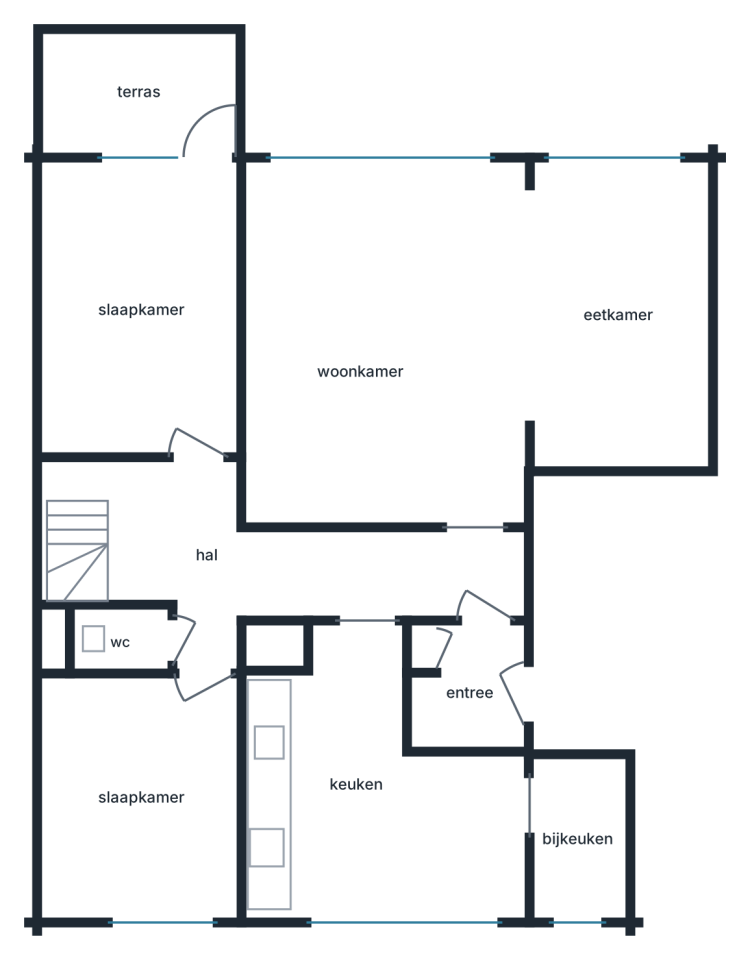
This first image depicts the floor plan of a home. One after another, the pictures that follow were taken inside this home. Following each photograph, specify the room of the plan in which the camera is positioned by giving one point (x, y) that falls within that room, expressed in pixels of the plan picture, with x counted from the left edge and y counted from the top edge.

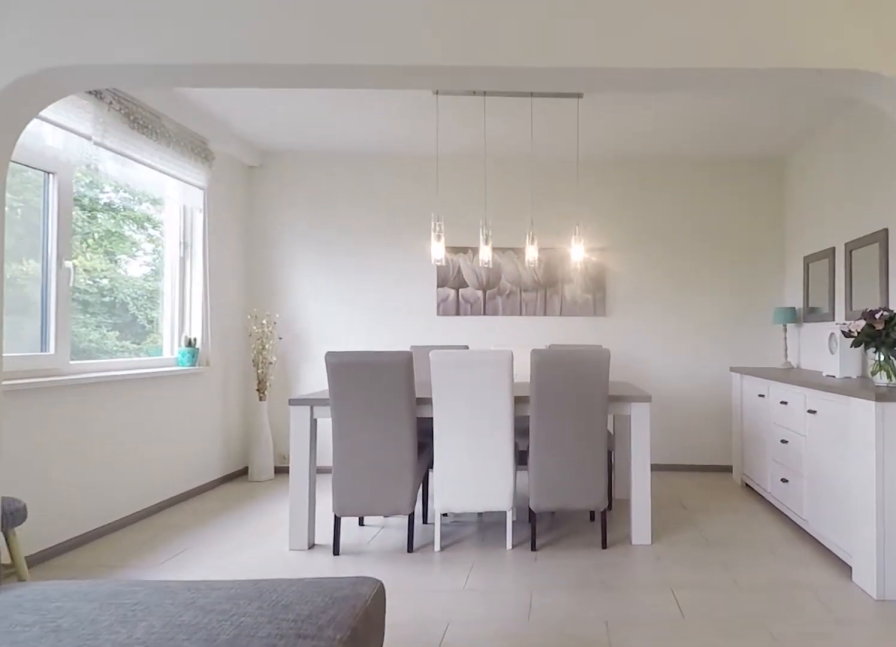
(386, 343)
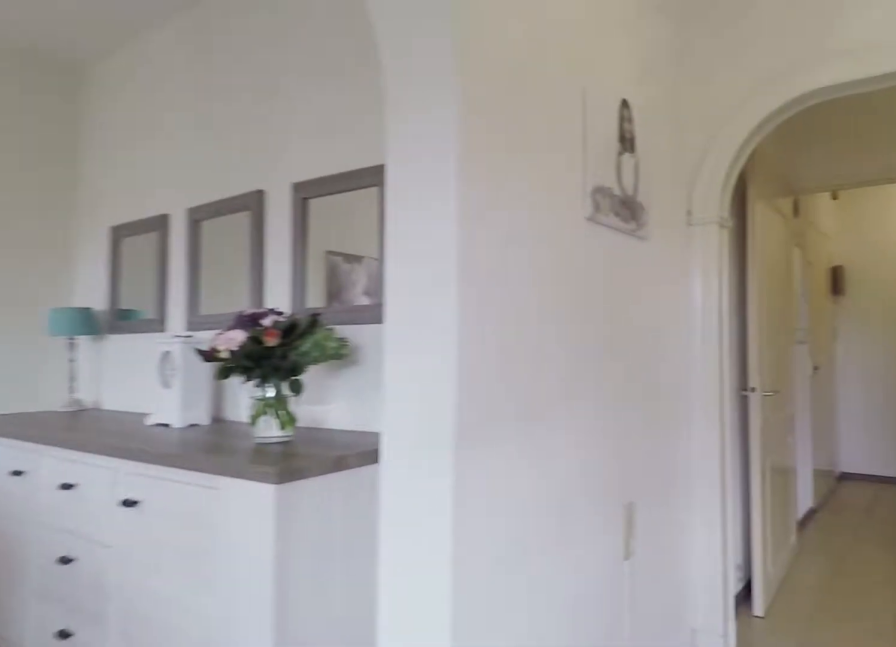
(386, 343)
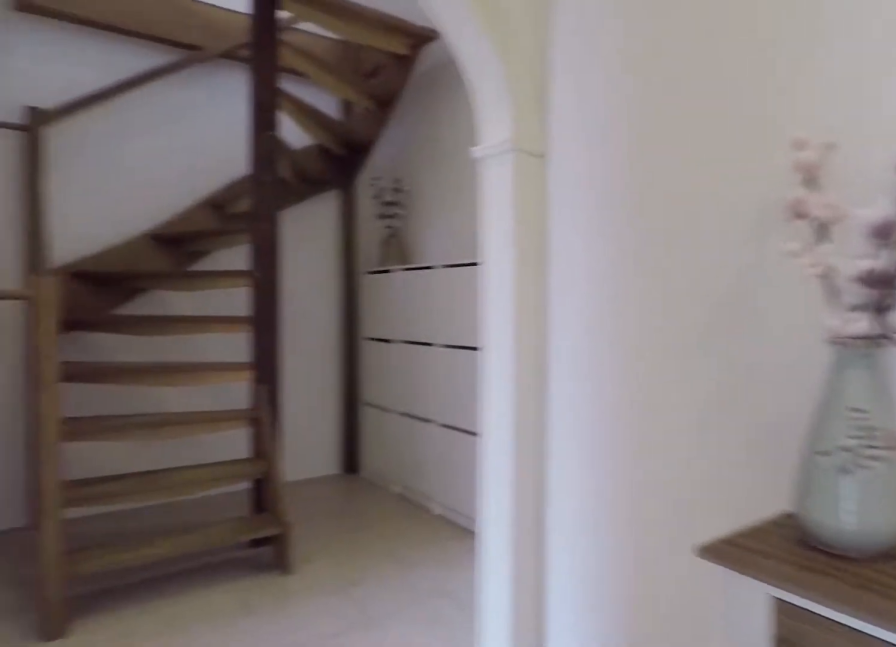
(313, 585)
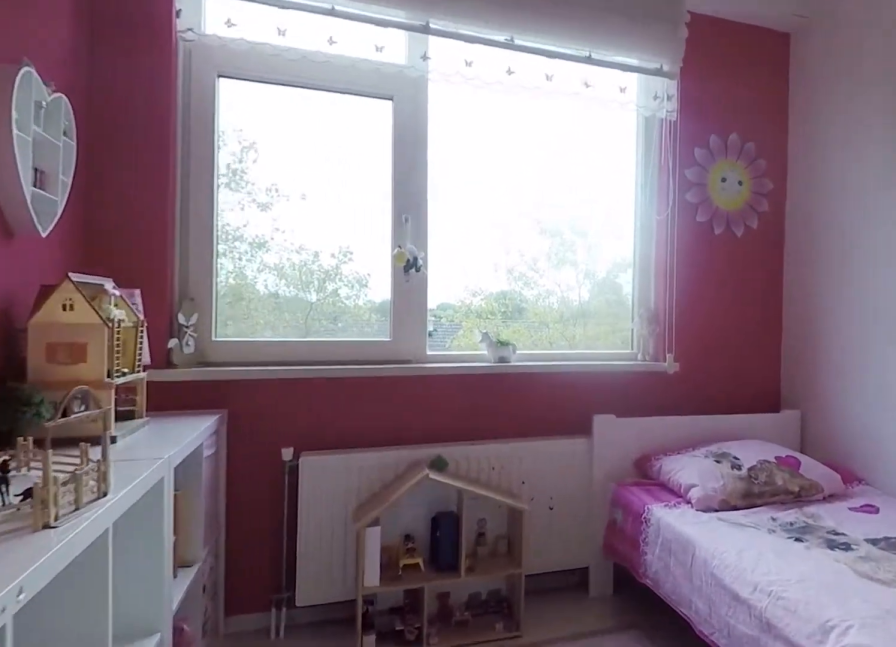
(142, 797)
